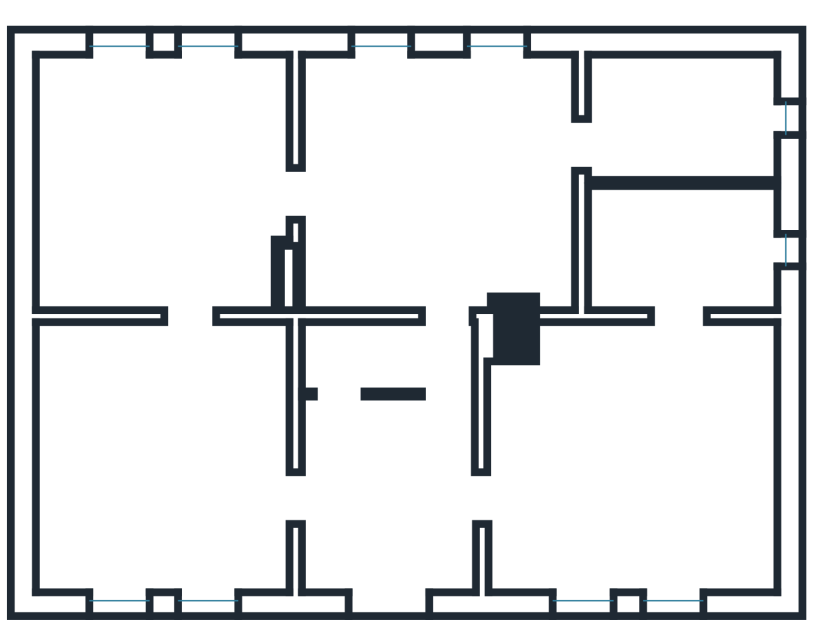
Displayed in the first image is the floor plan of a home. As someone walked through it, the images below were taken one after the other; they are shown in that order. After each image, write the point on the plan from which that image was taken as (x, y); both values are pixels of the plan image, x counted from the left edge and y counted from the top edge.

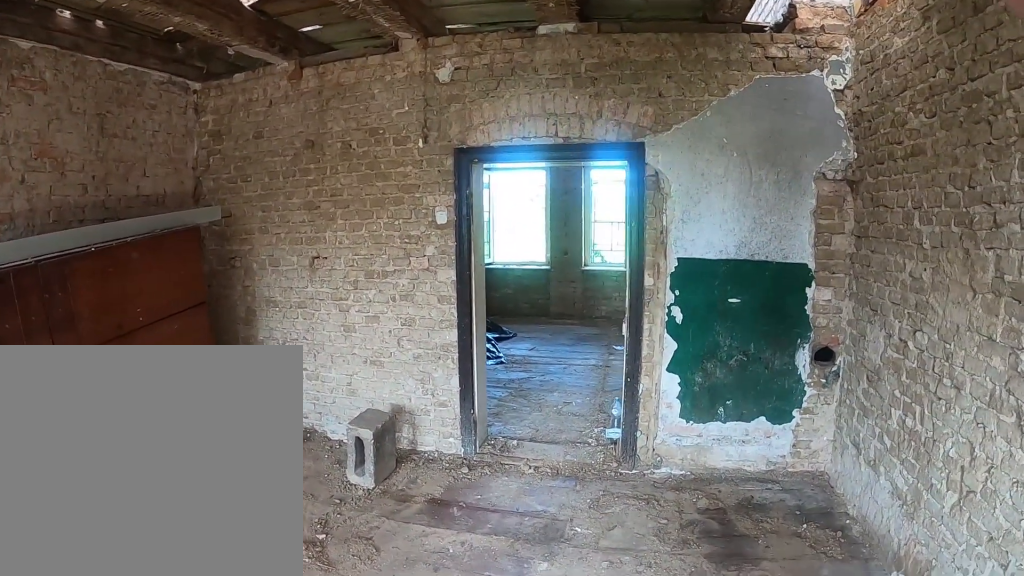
(195, 502)
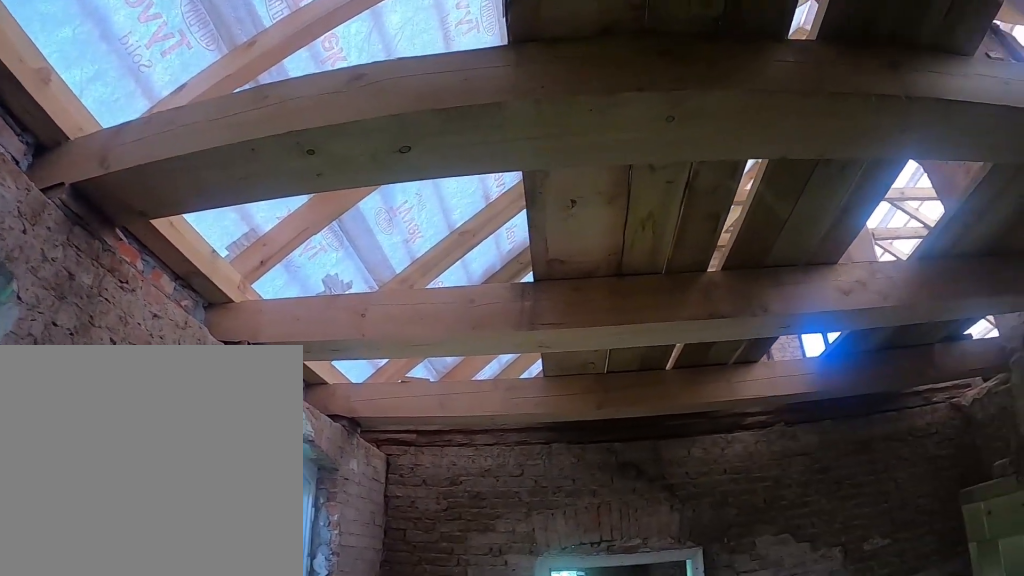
(417, 169)
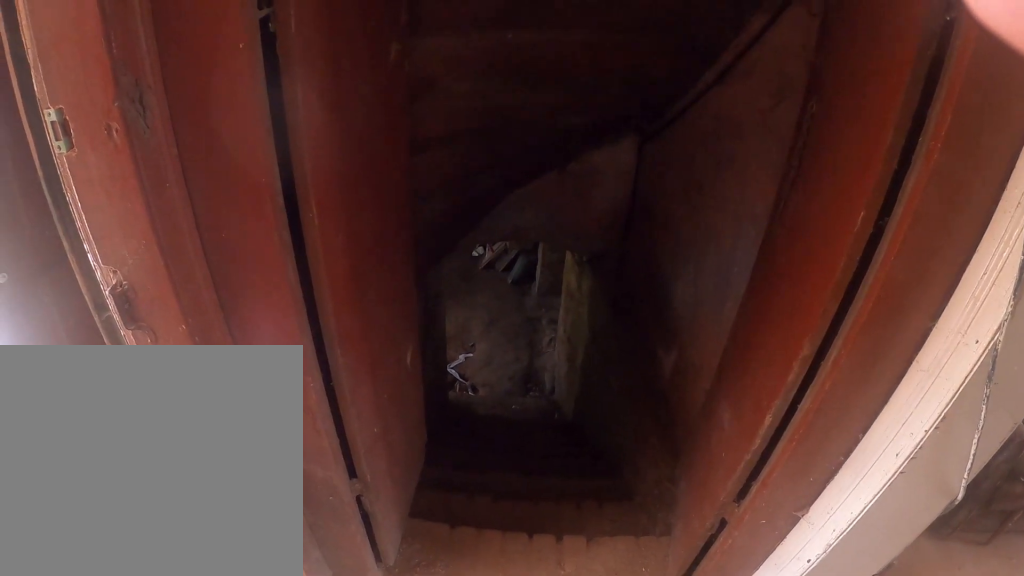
(443, 387)
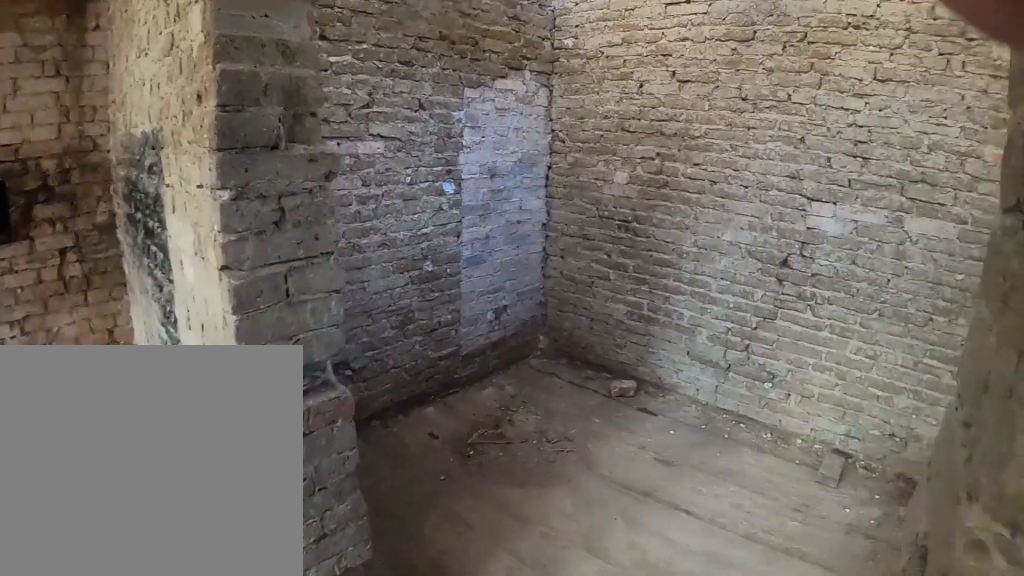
(678, 374)
